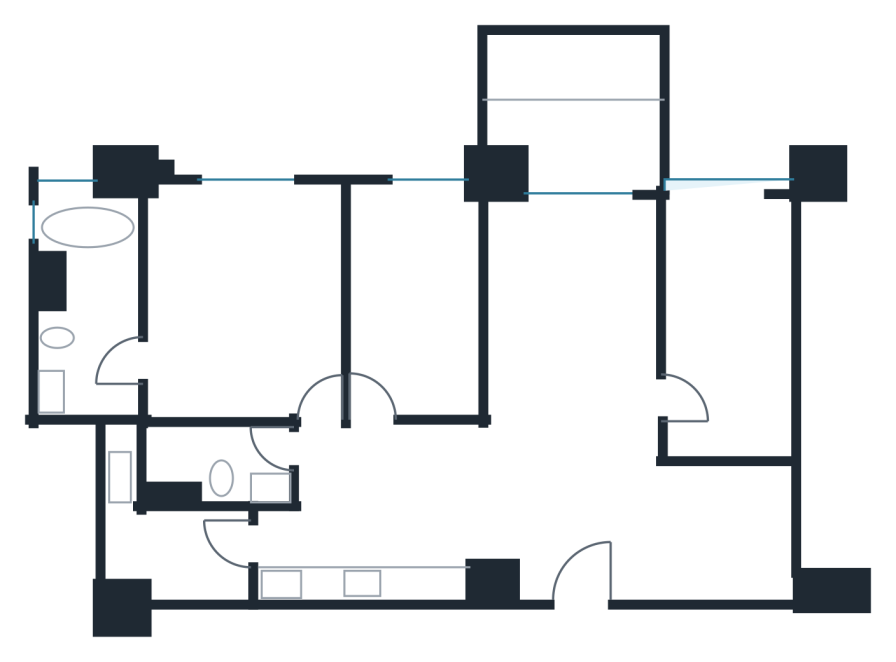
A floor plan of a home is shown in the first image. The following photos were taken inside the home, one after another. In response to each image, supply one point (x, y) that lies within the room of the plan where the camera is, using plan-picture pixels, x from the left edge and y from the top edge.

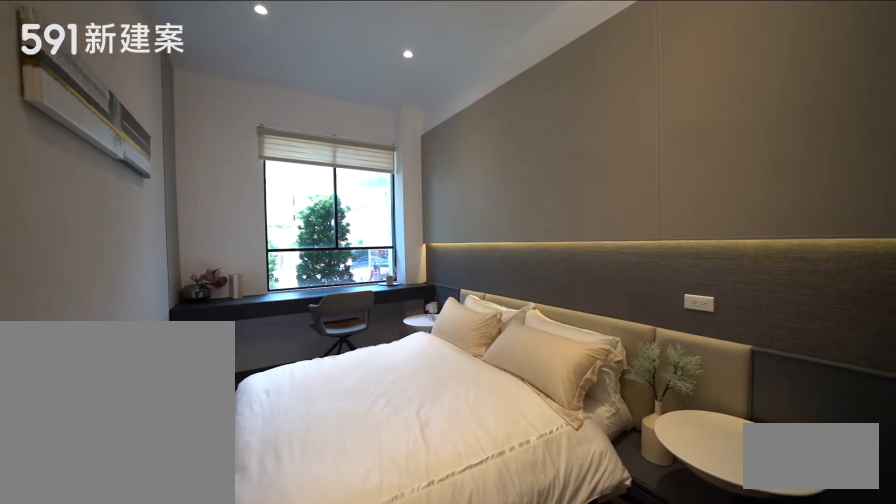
(418, 300)
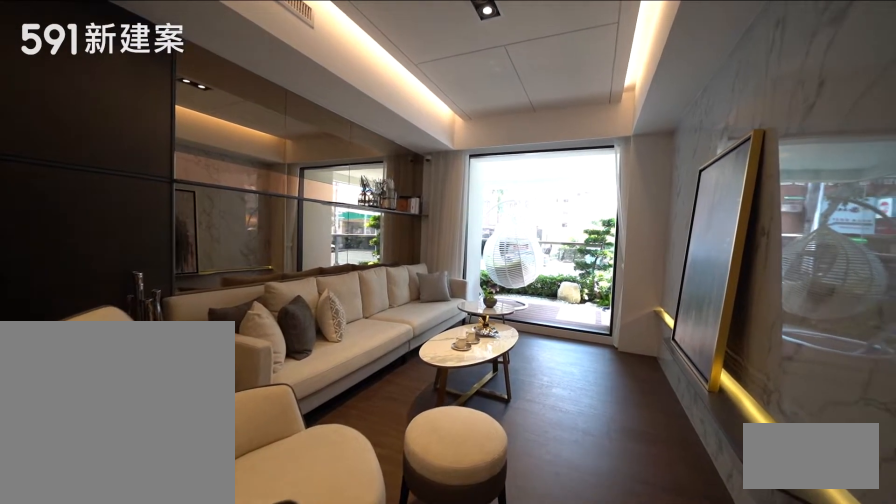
(573, 306)
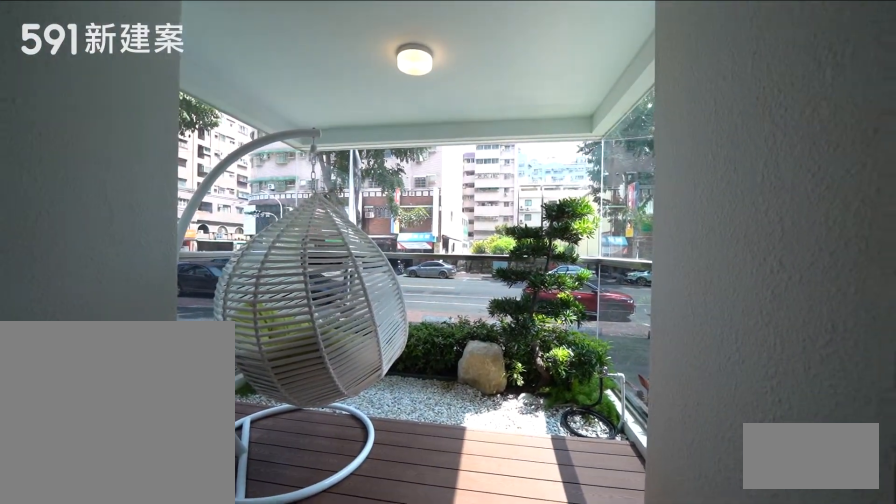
(575, 103)
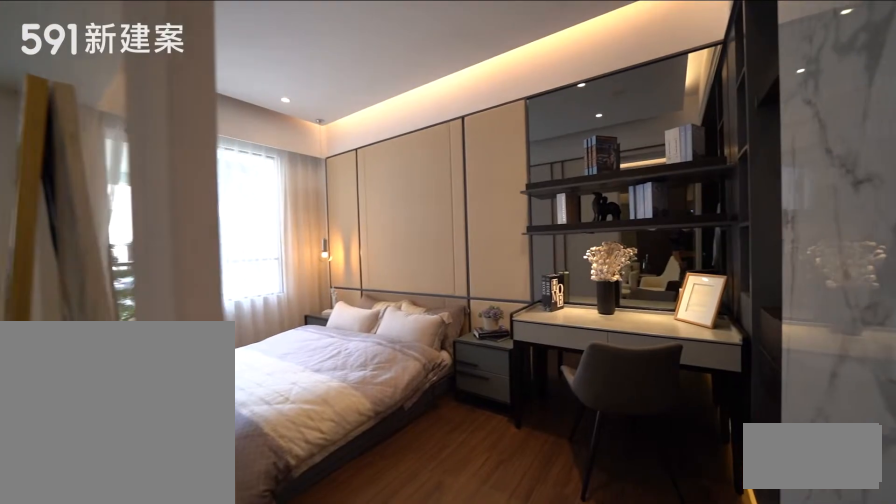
(733, 319)
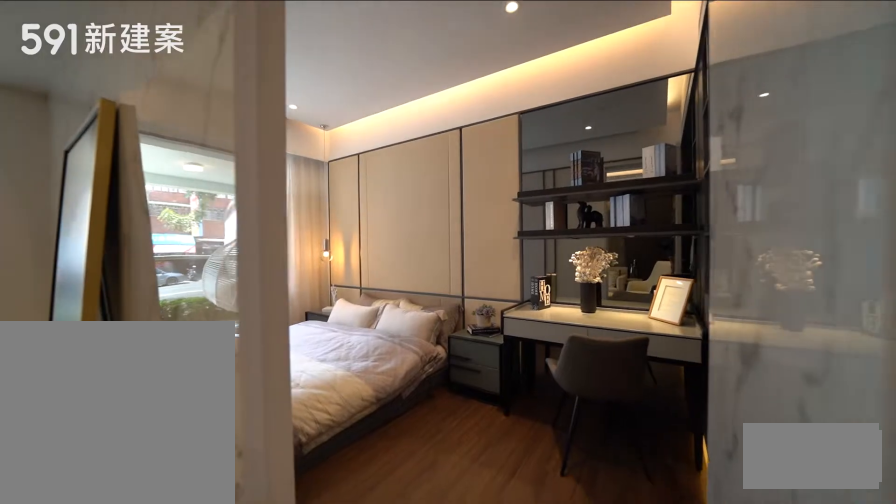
(733, 319)
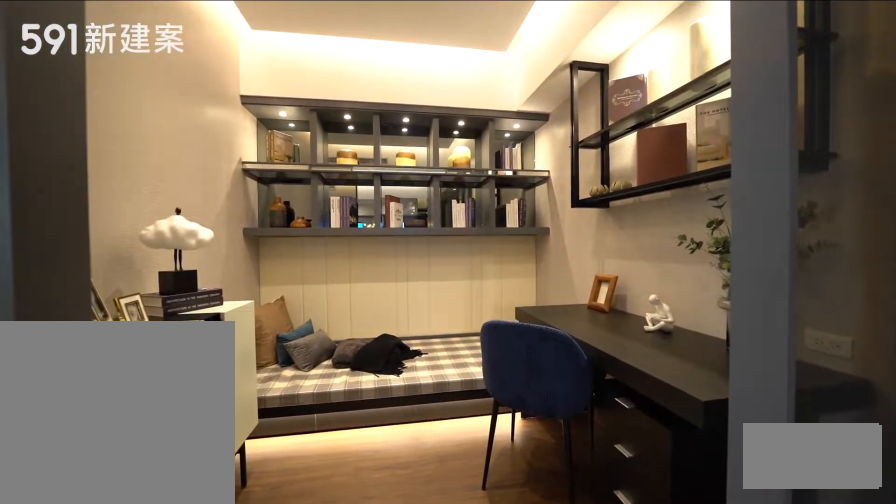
(732, 529)
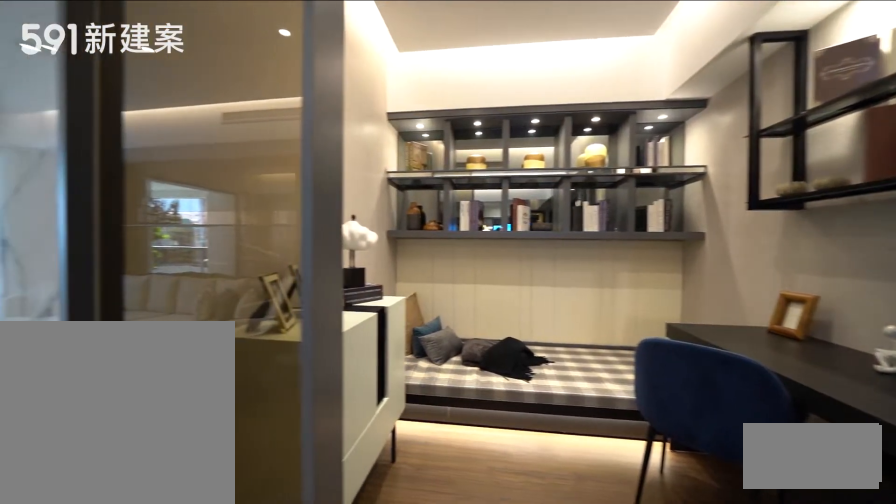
(732, 529)
